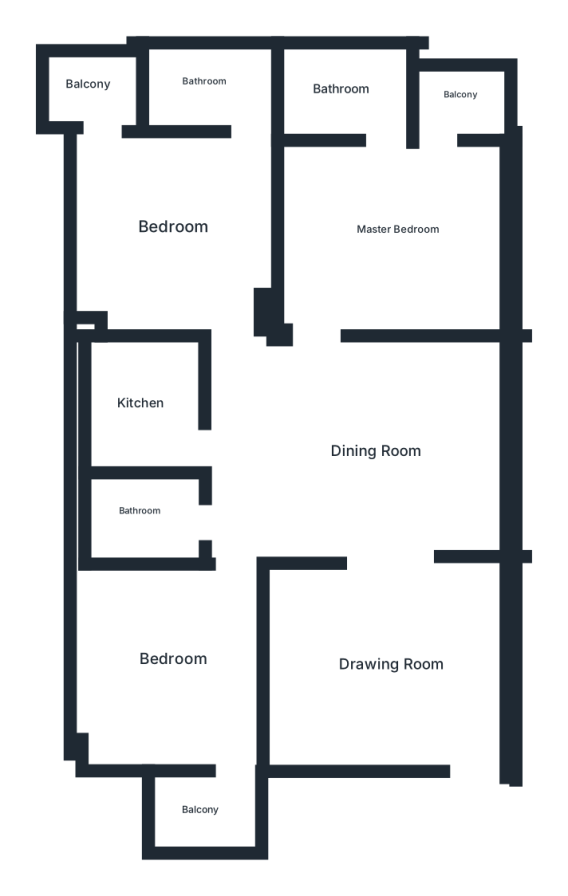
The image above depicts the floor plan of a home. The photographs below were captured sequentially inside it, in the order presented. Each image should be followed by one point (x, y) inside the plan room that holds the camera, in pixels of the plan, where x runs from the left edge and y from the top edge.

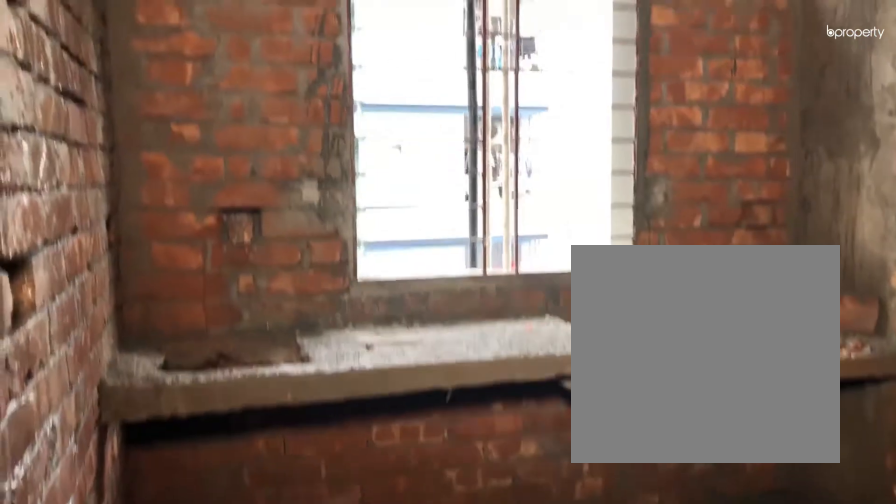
(142, 398)
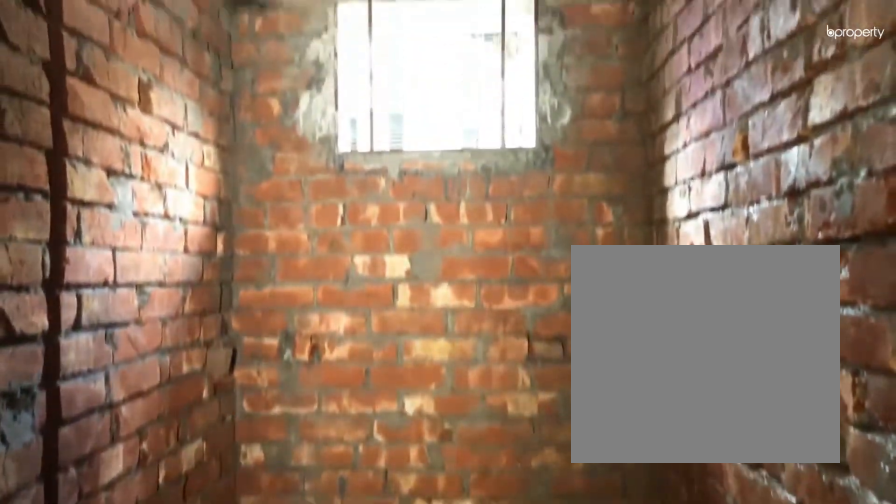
(139, 518)
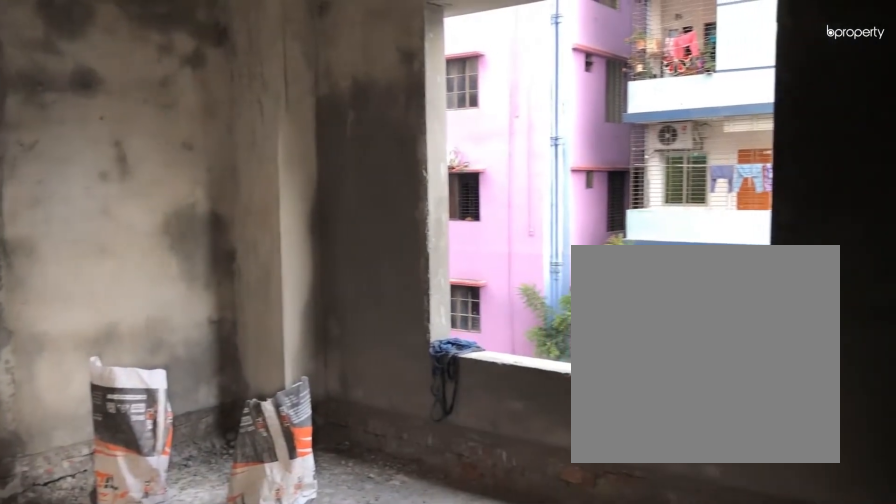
(178, 664)
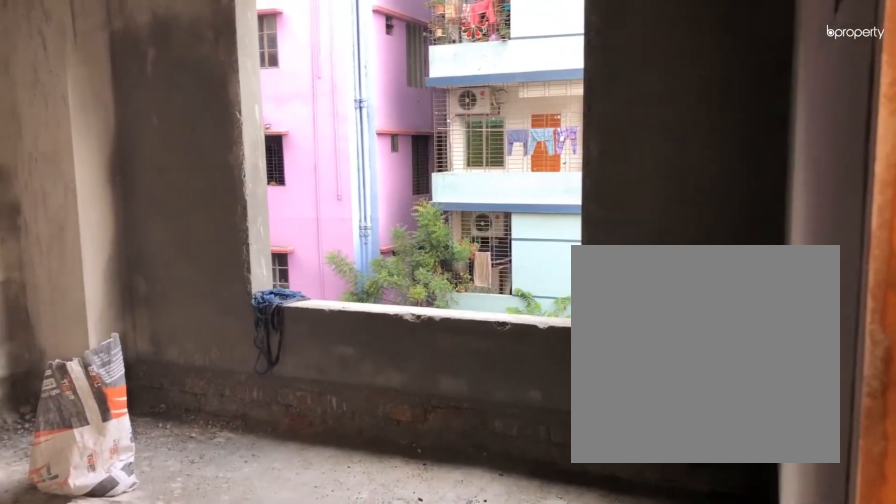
(178, 664)
